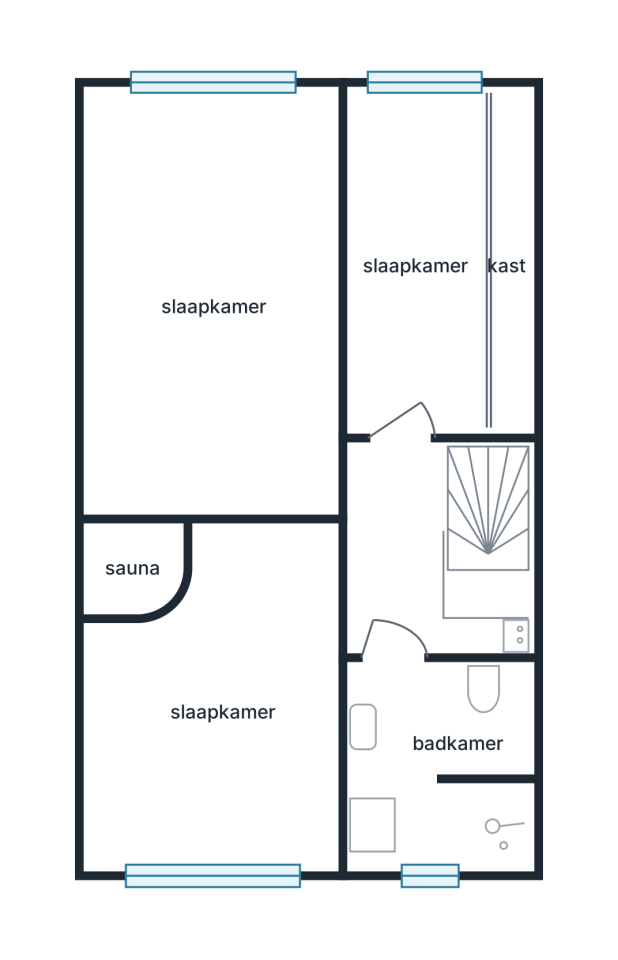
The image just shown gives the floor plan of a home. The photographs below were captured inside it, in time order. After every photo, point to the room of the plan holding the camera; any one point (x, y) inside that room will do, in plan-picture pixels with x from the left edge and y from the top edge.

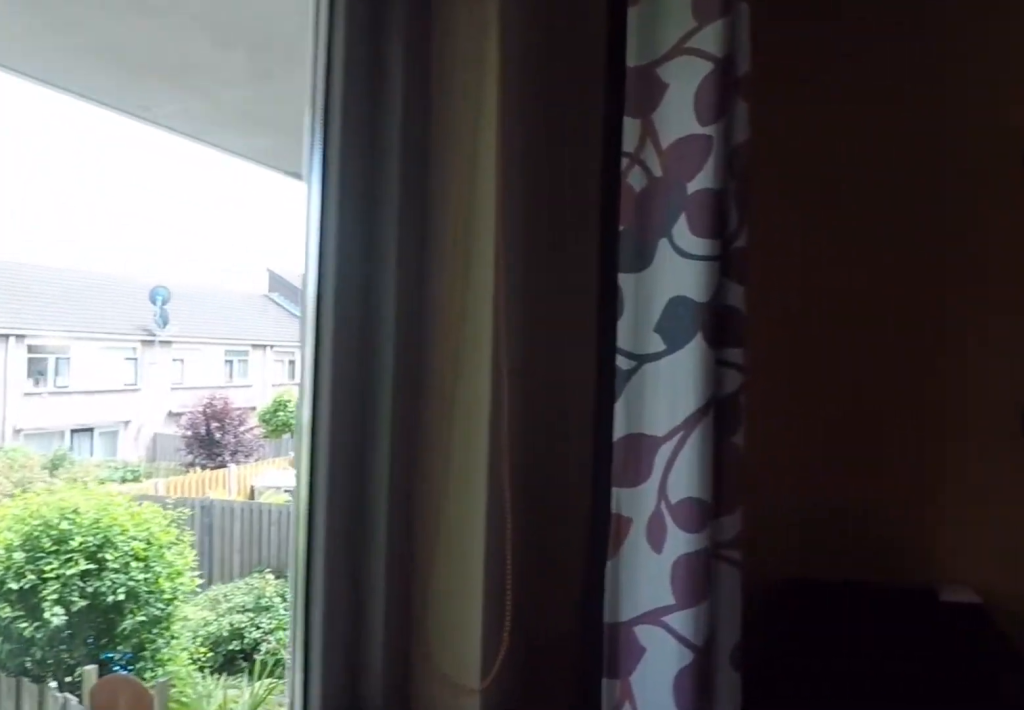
(144, 233)
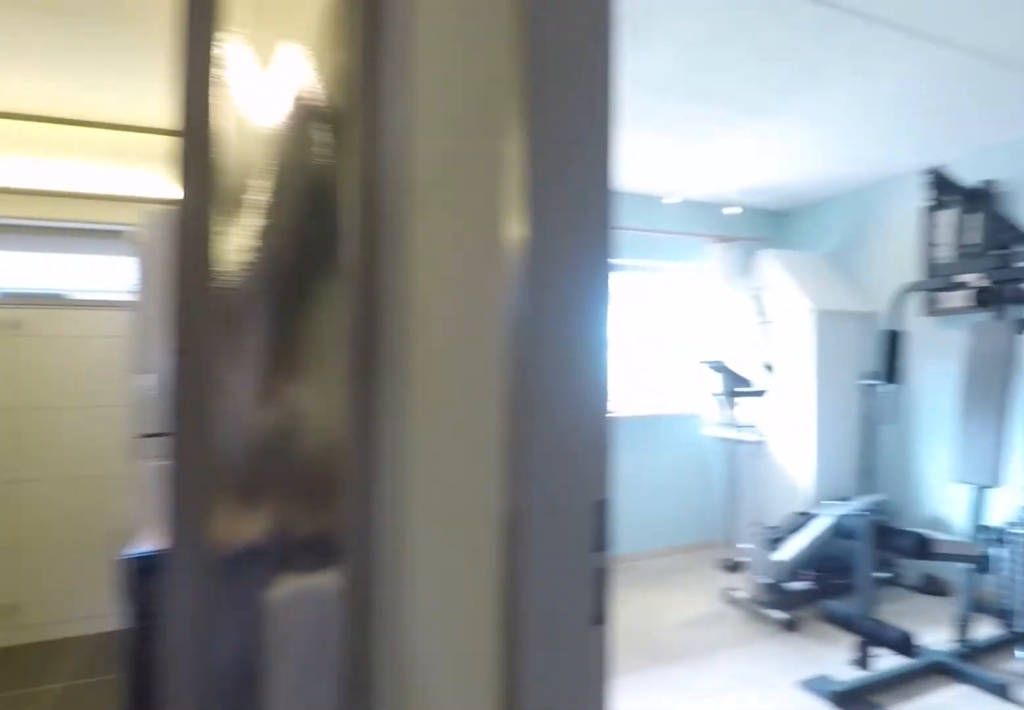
(404, 555)
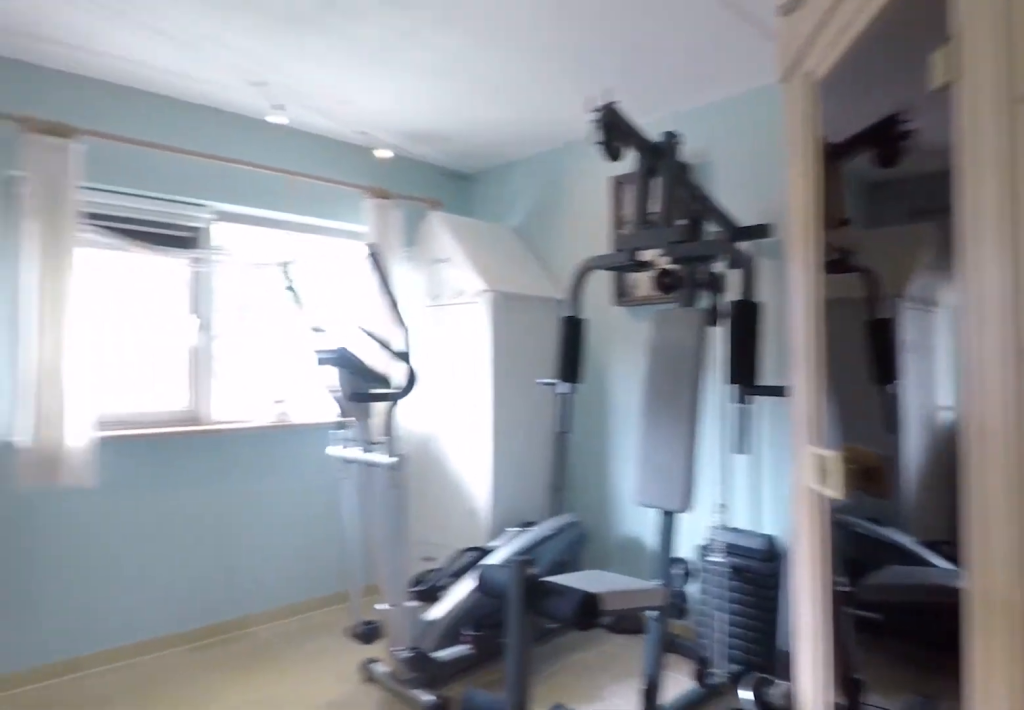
(223, 709)
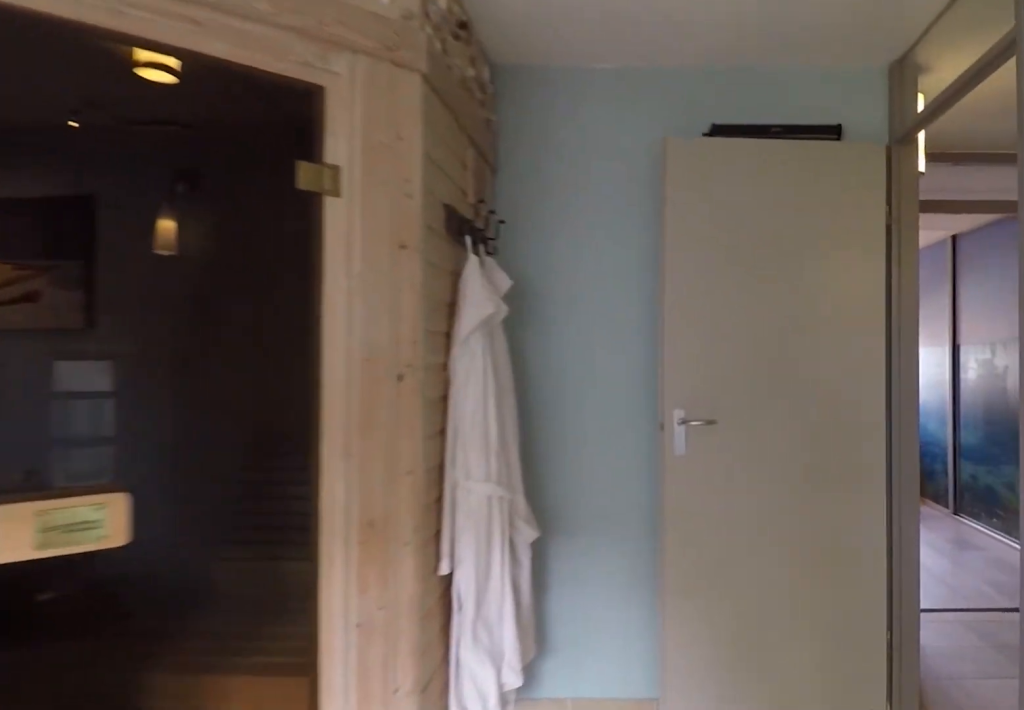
(223, 709)
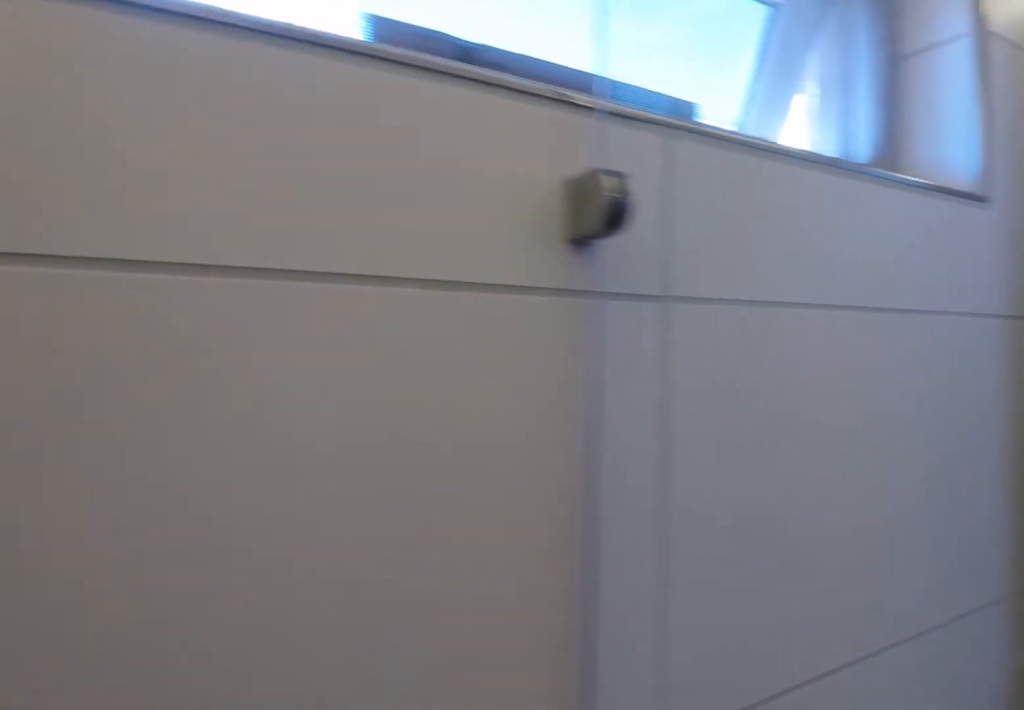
(436, 763)
